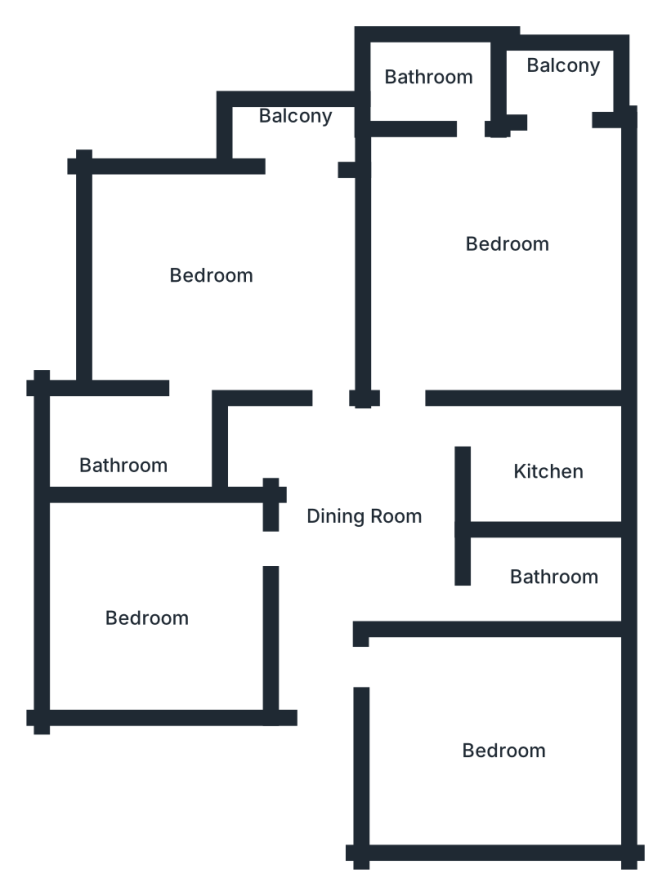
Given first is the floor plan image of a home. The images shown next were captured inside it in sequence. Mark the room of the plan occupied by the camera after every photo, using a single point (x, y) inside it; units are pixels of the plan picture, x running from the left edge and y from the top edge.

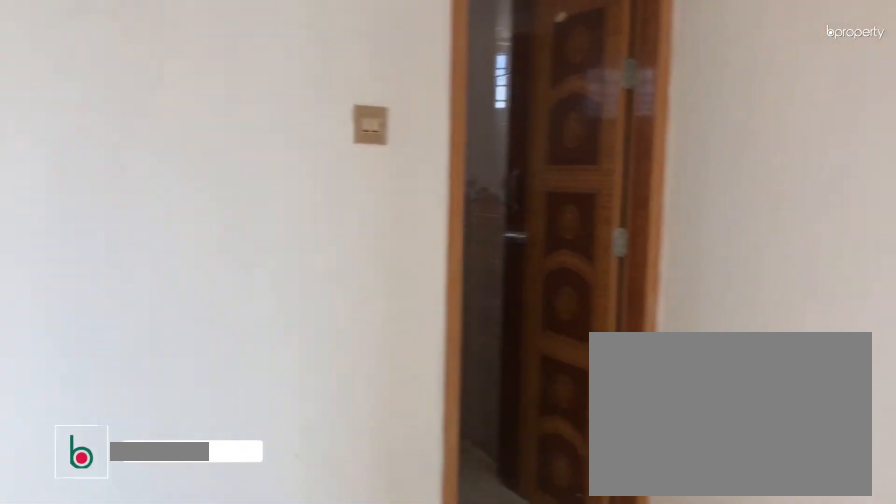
(359, 526)
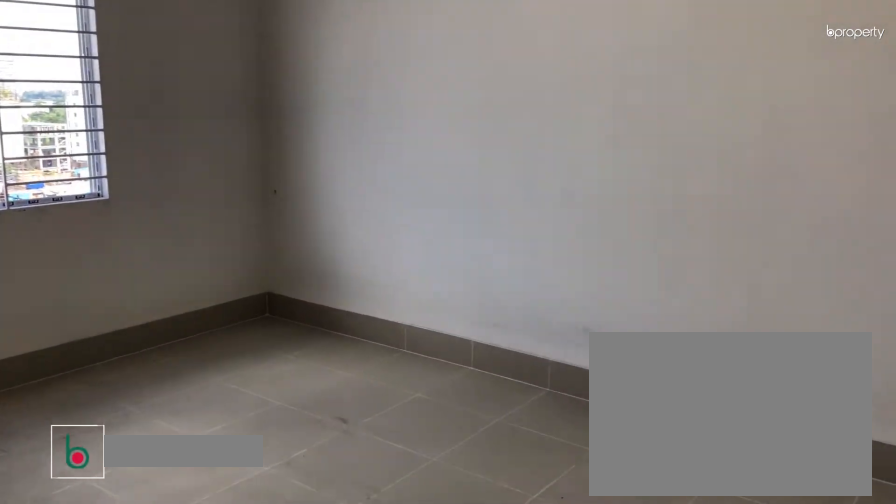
(485, 750)
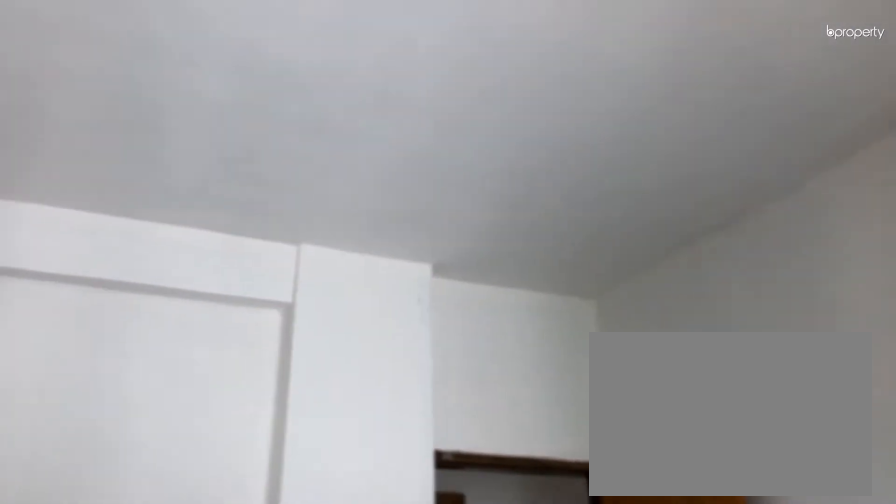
(485, 750)
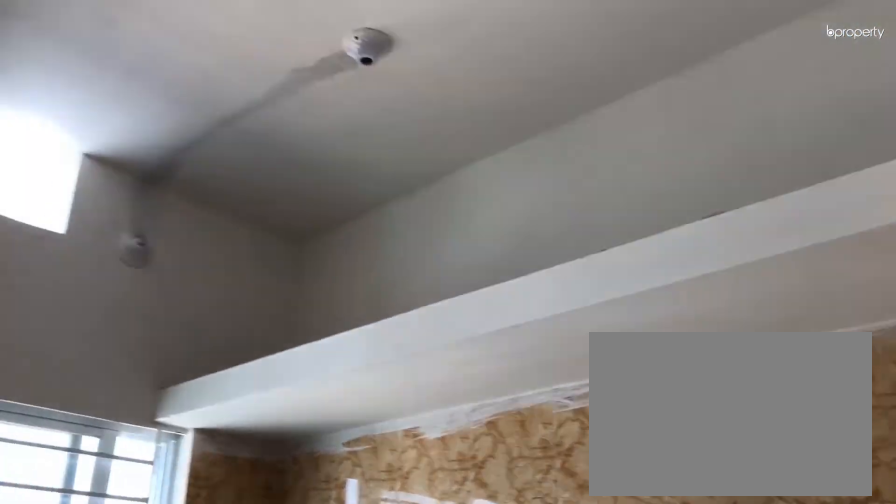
(536, 470)
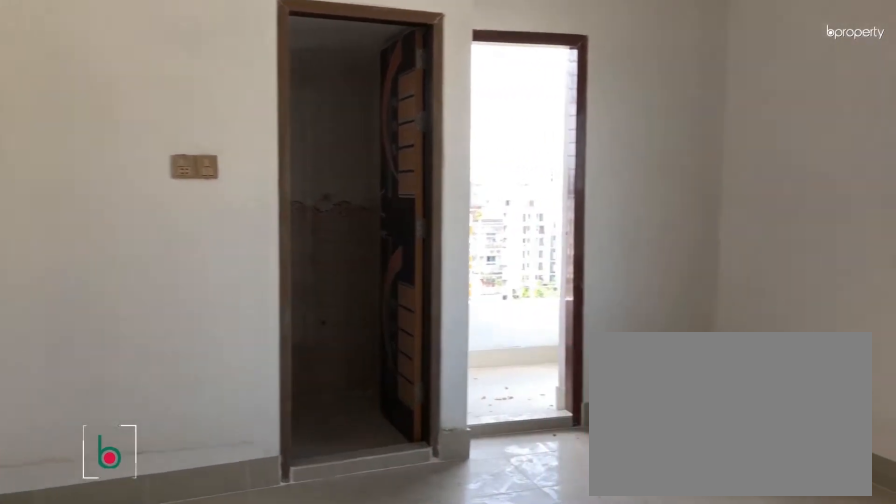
(494, 230)
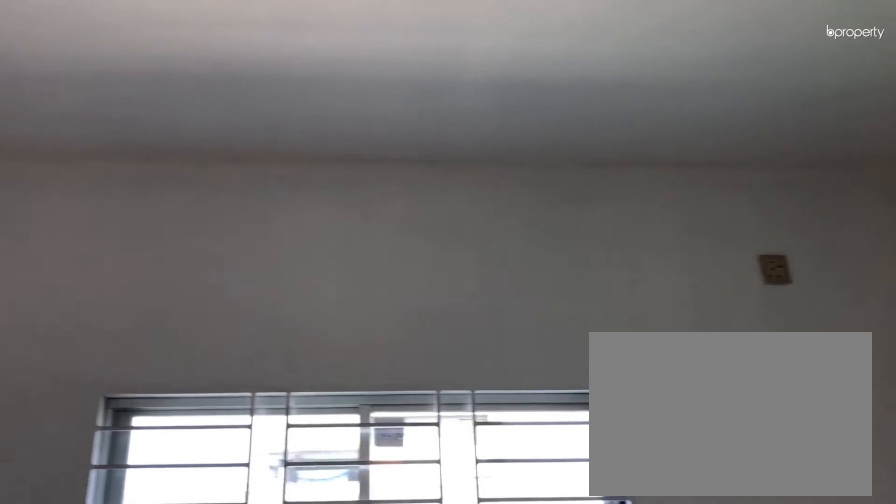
(494, 231)
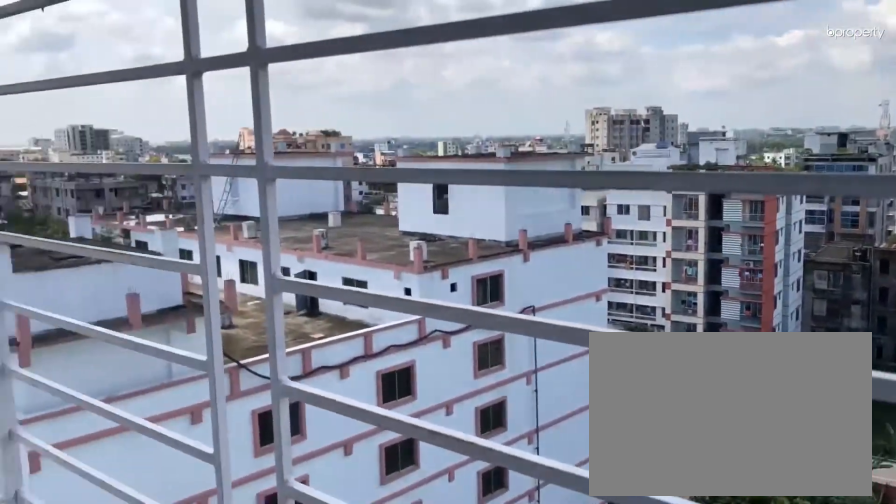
(555, 73)
